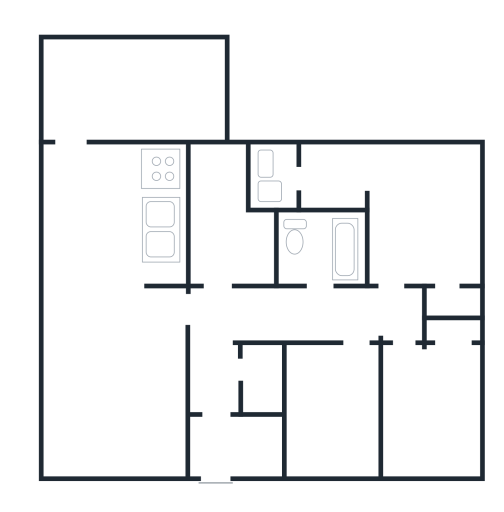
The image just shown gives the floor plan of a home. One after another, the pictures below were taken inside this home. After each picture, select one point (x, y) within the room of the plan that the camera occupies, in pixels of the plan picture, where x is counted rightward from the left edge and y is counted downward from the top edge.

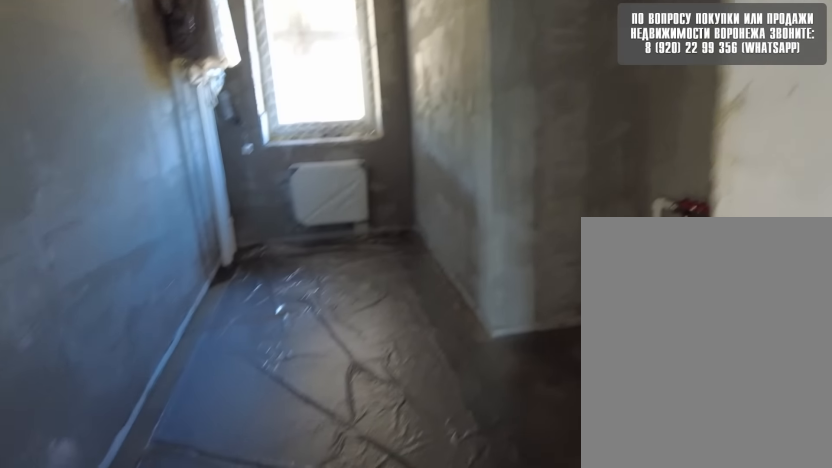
(231, 278)
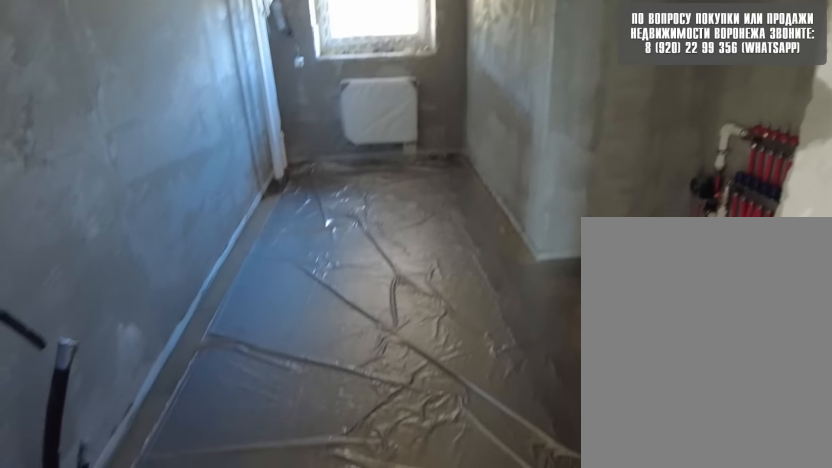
(233, 266)
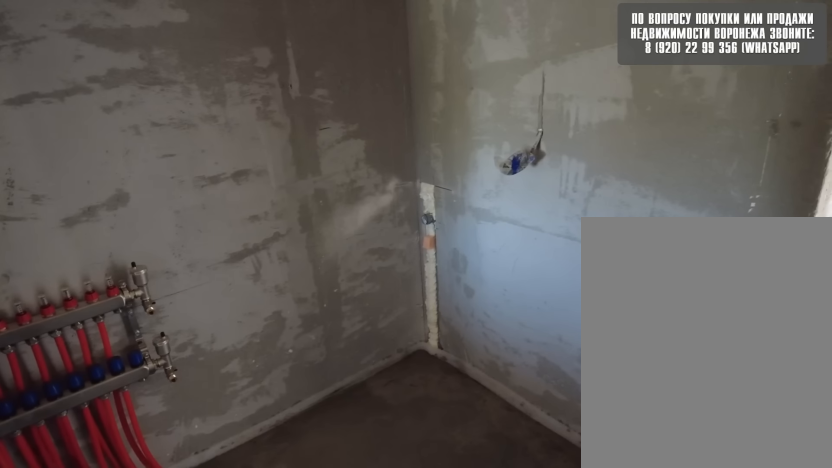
(236, 256)
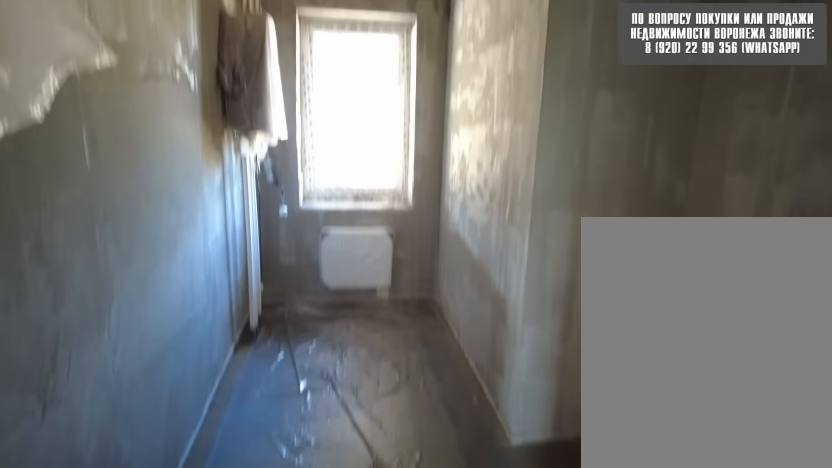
(236, 254)
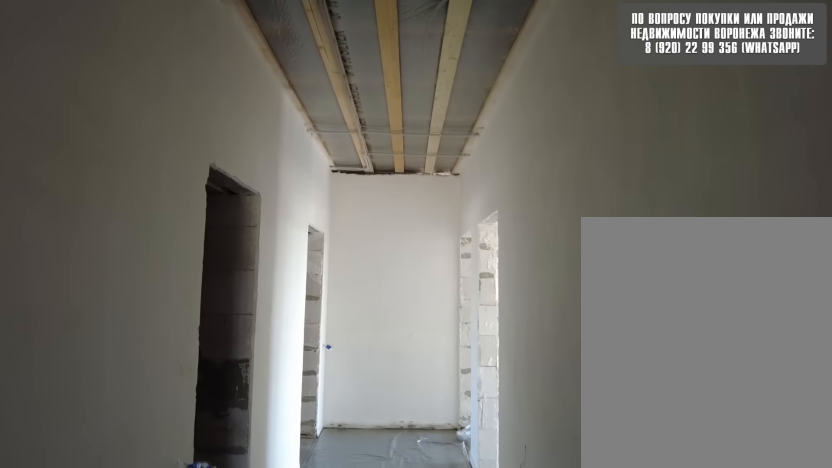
(224, 329)
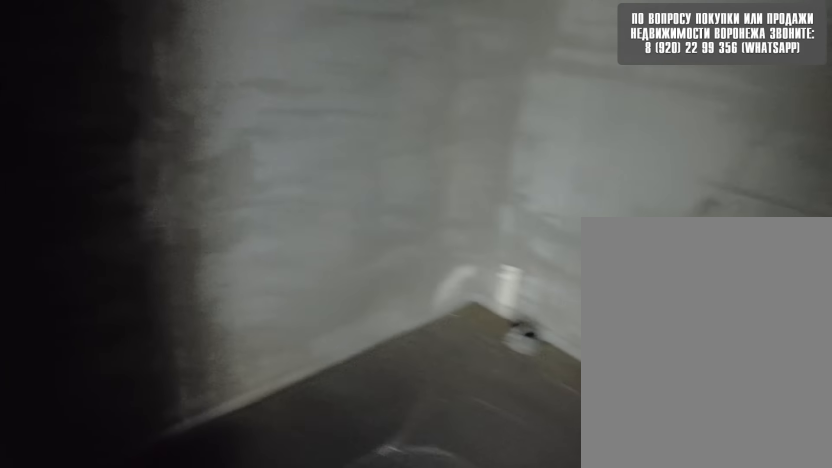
(334, 331)
